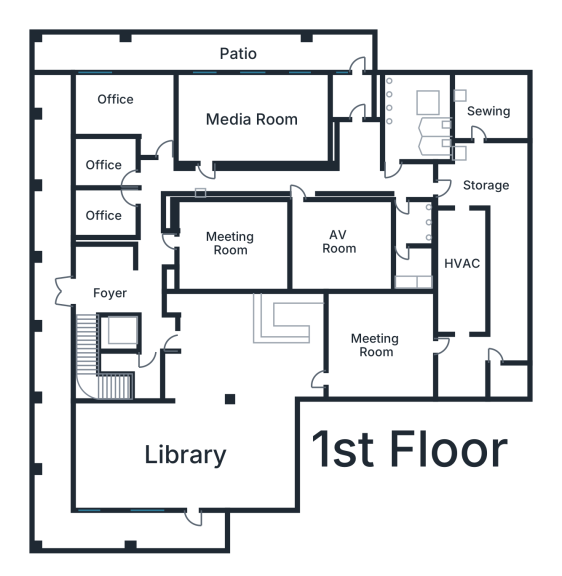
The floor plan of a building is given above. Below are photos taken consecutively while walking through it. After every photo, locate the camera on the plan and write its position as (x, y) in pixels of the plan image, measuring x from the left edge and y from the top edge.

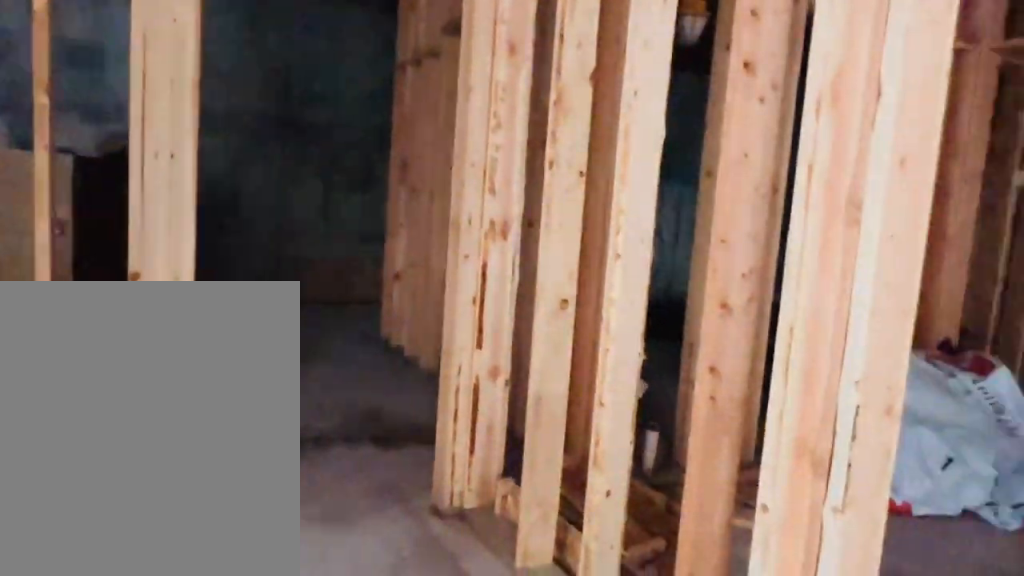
(393, 165)
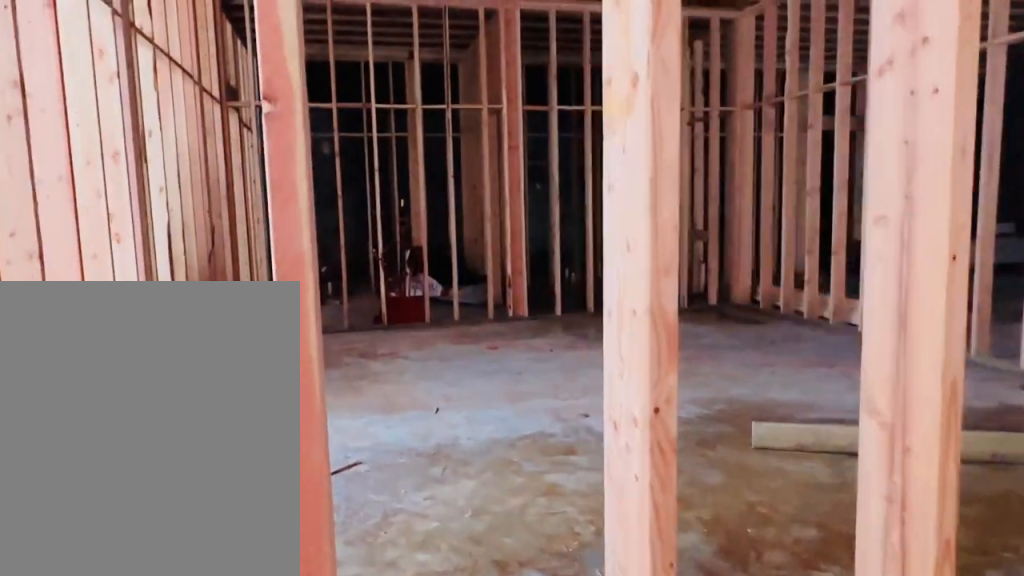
(267, 234)
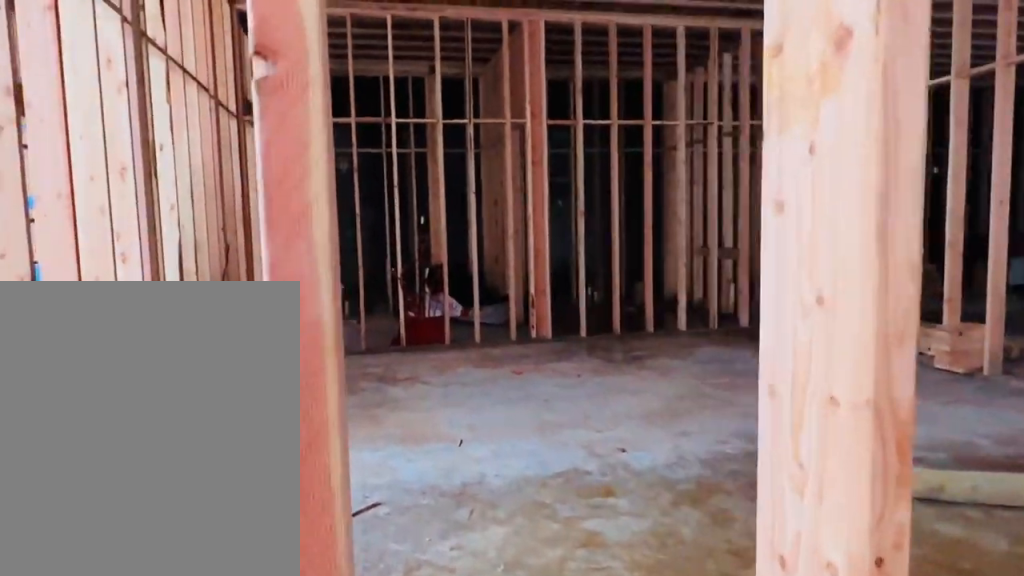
(269, 234)
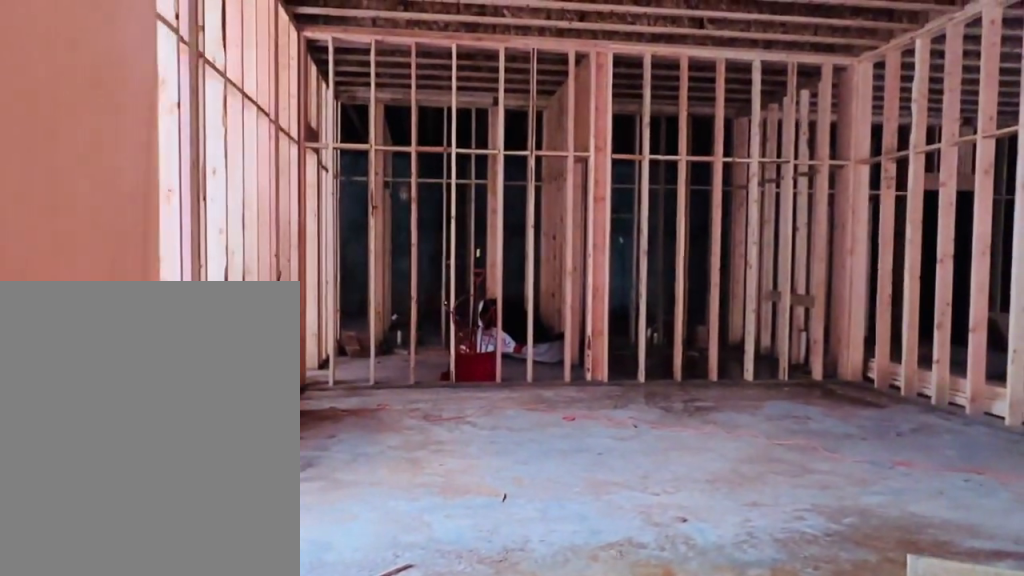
(274, 233)
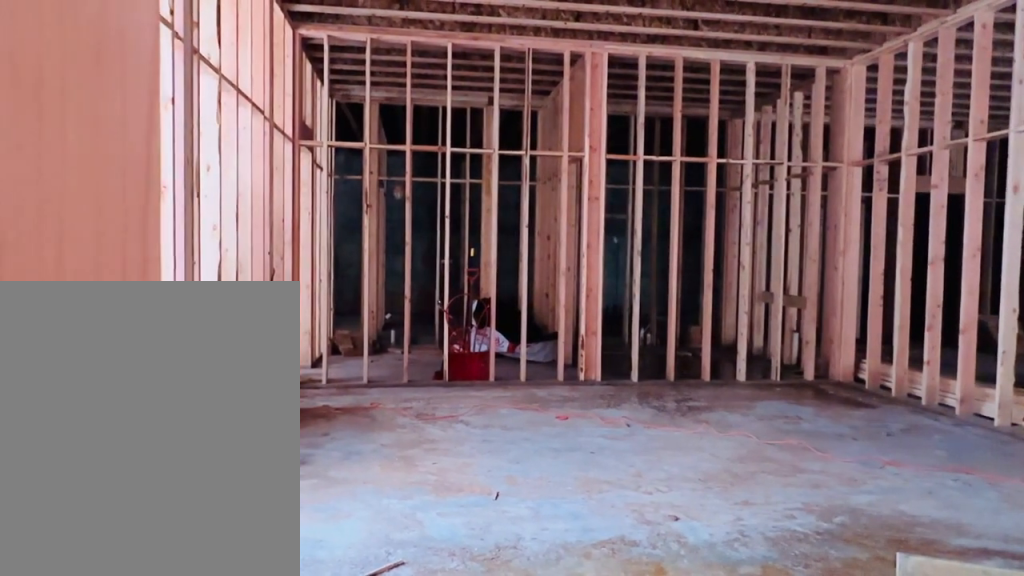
(275, 233)
